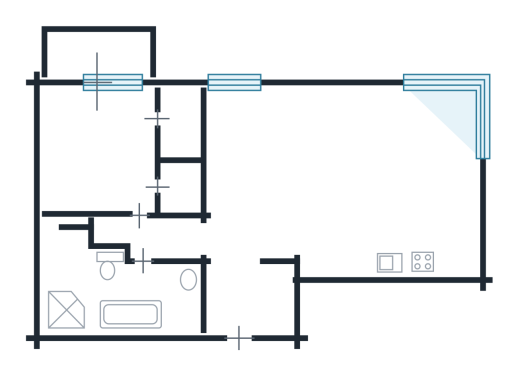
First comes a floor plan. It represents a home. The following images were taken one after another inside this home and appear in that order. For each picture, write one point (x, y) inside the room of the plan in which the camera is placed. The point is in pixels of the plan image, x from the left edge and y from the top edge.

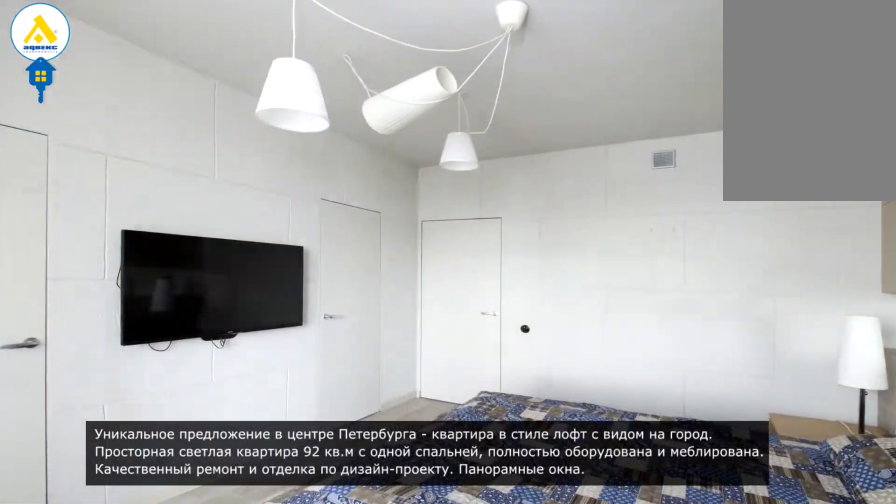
(97, 149)
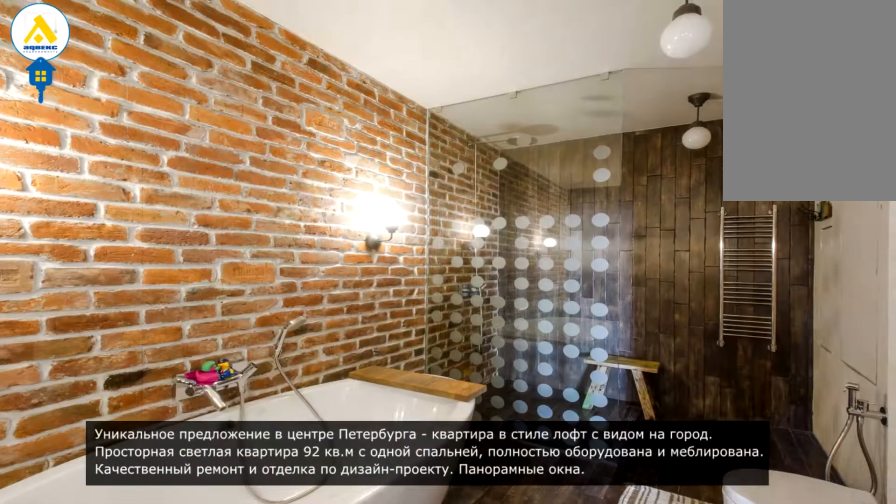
(87, 288)
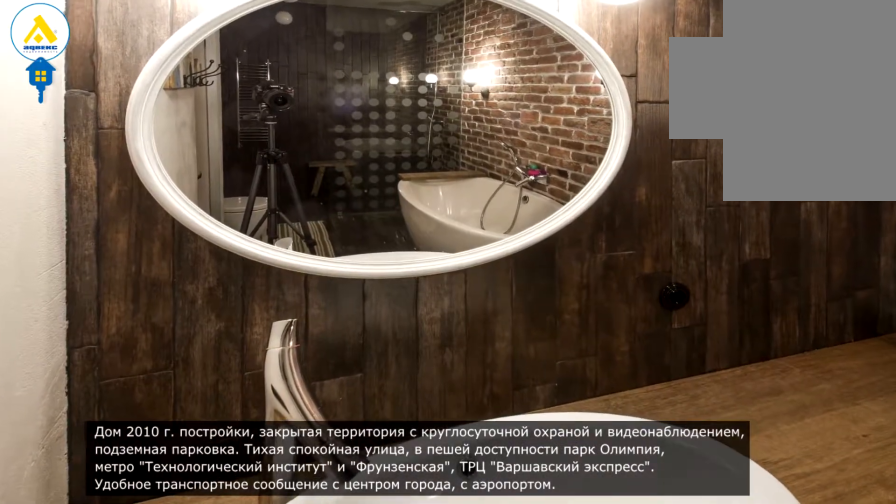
(87, 288)
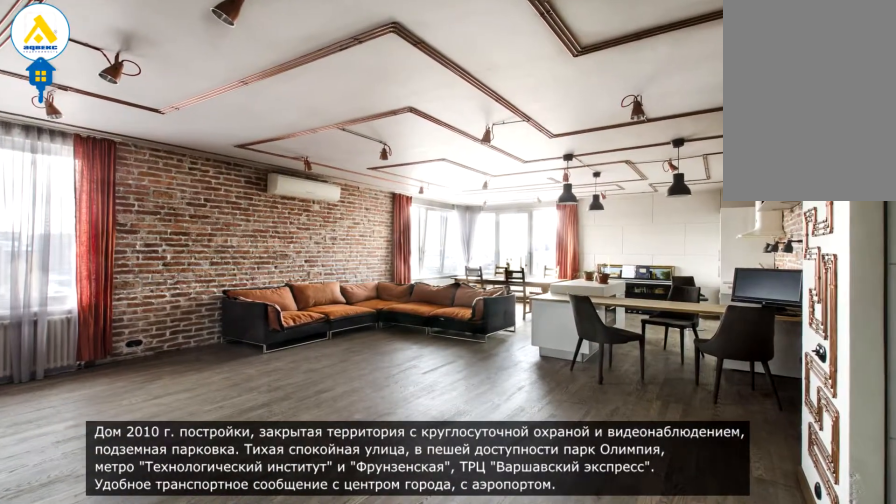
(290, 193)
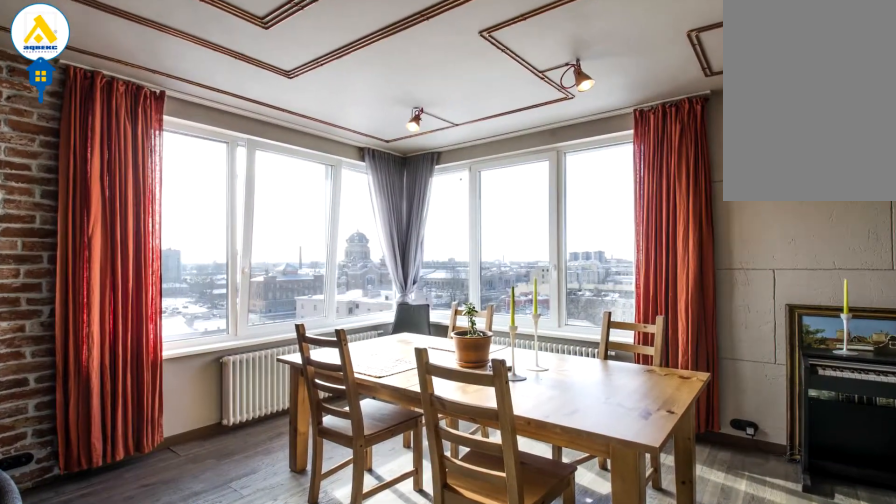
(290, 193)
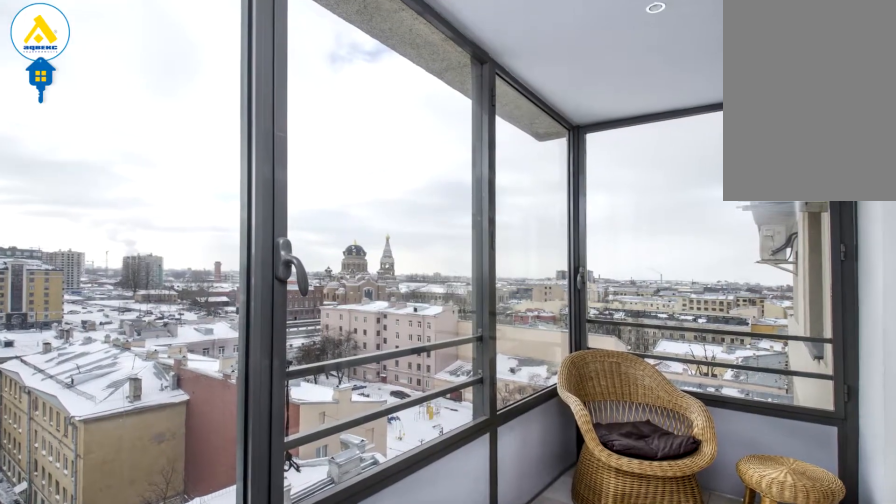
(104, 55)
